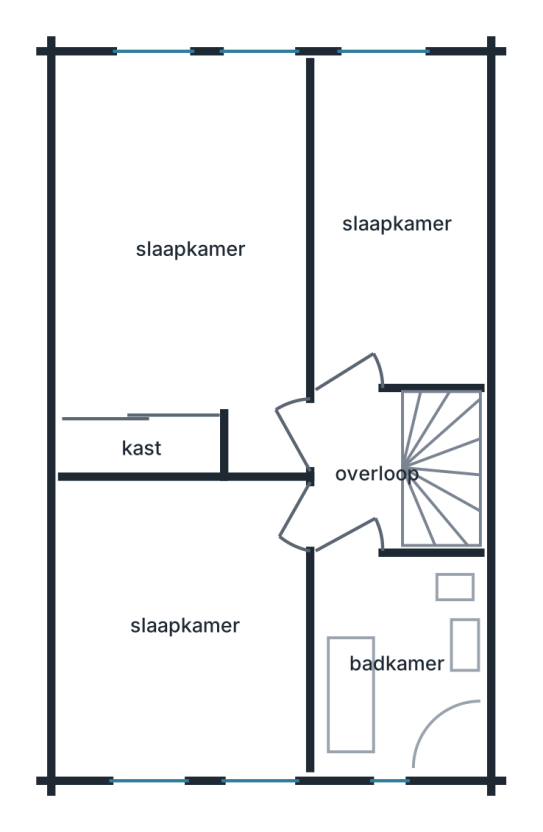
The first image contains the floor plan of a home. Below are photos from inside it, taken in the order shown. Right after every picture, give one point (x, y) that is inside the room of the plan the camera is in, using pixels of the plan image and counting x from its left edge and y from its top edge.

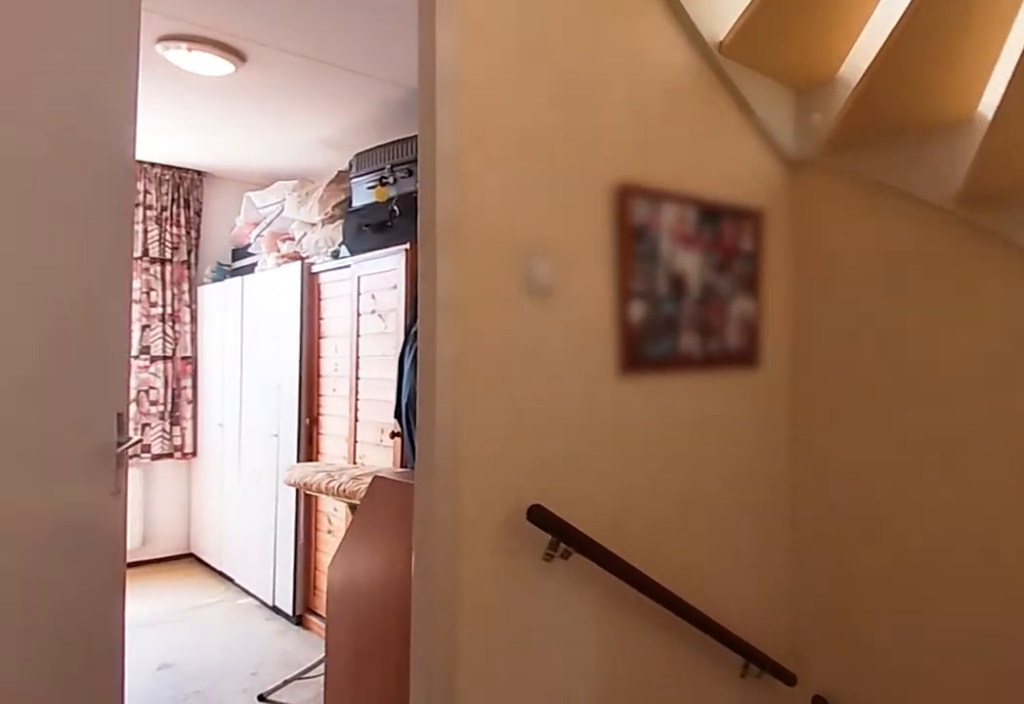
(361, 471)
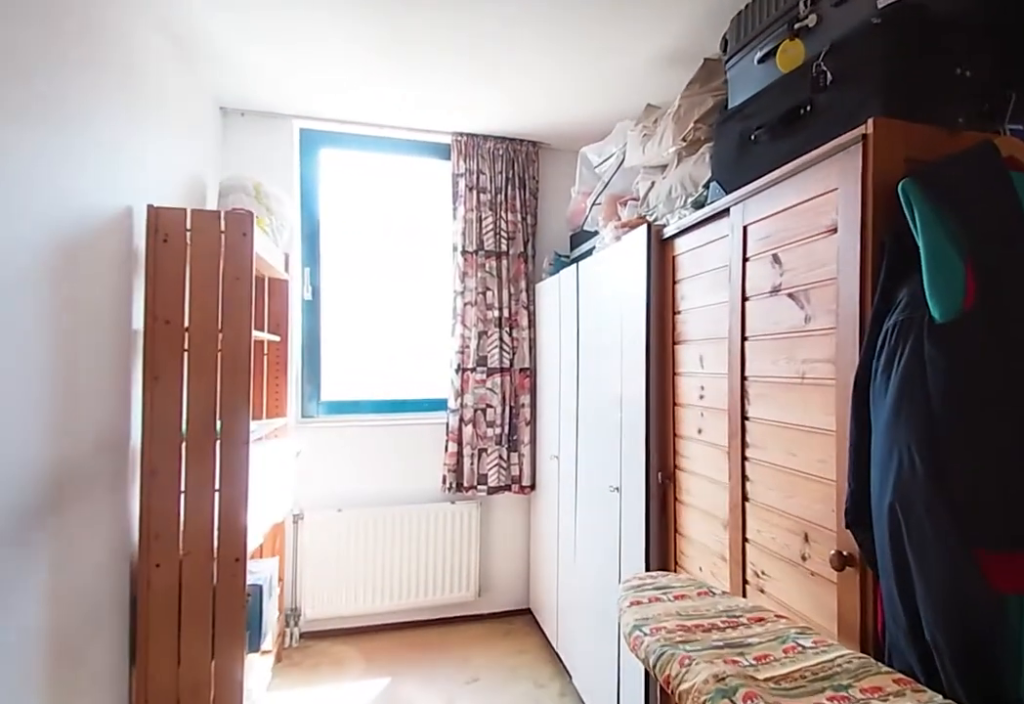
(396, 222)
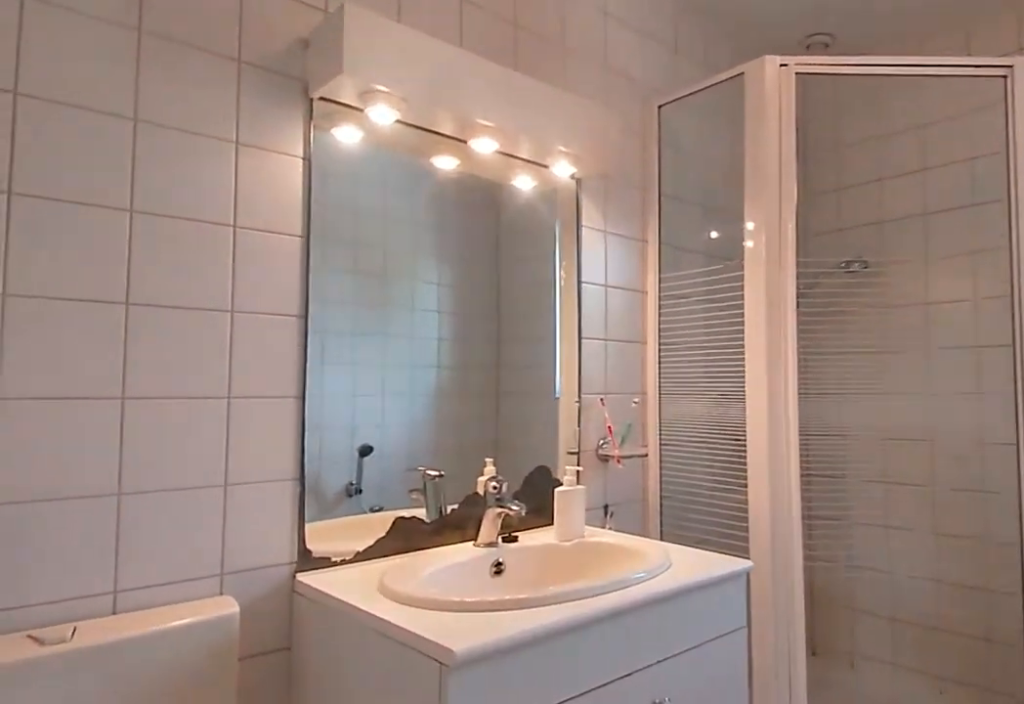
(397, 666)
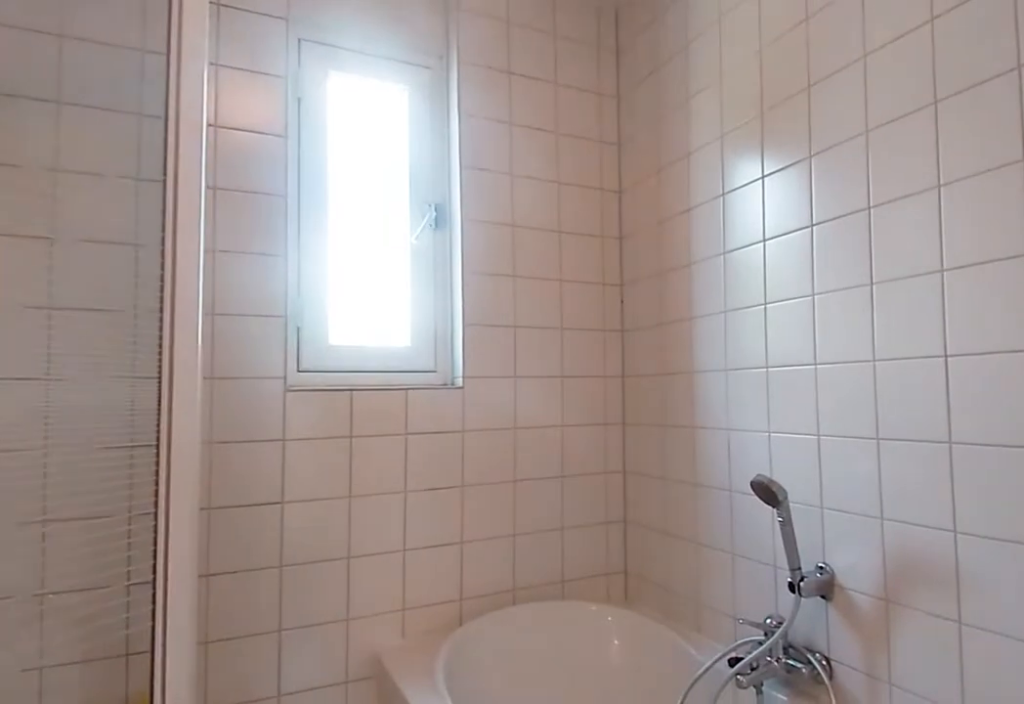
(397, 666)
